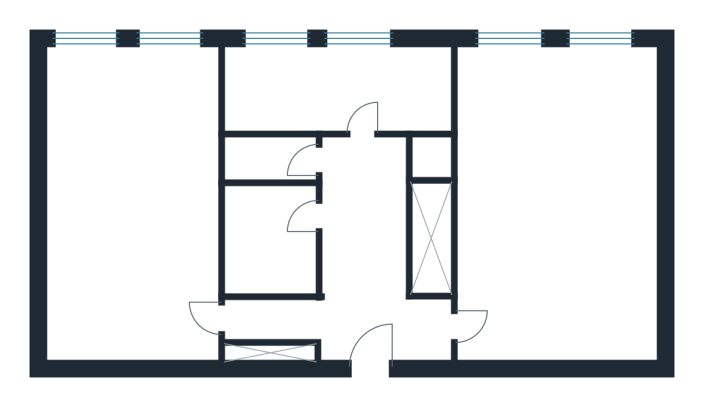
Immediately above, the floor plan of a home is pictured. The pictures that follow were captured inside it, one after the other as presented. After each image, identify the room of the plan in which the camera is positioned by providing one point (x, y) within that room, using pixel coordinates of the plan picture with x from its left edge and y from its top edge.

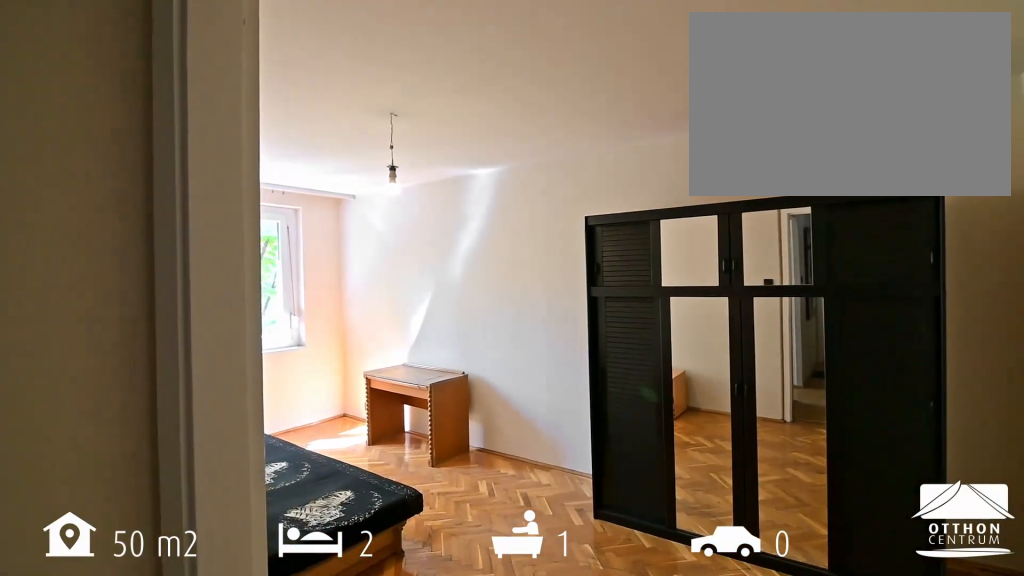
(547, 209)
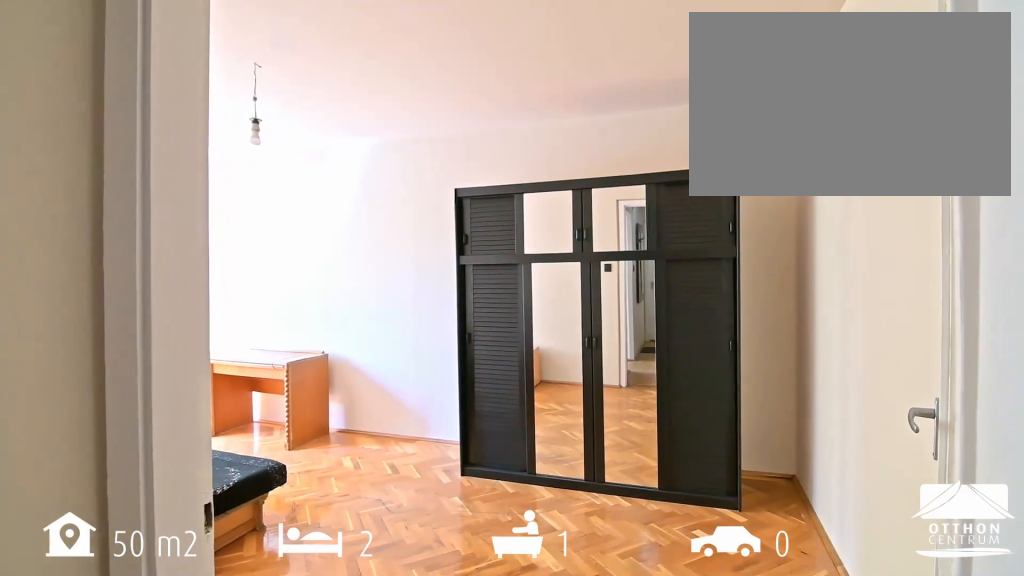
(547, 209)
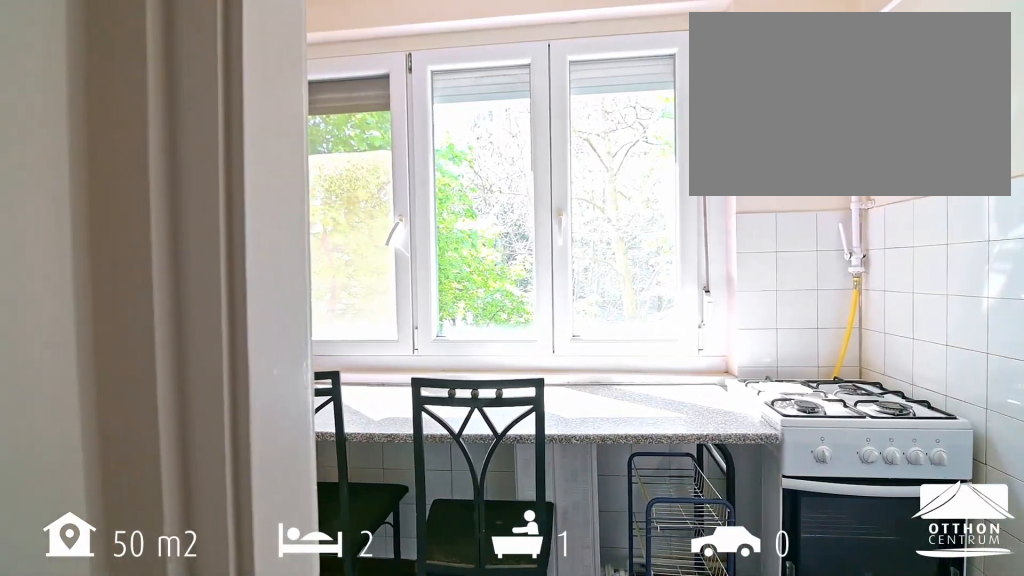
(334, 85)
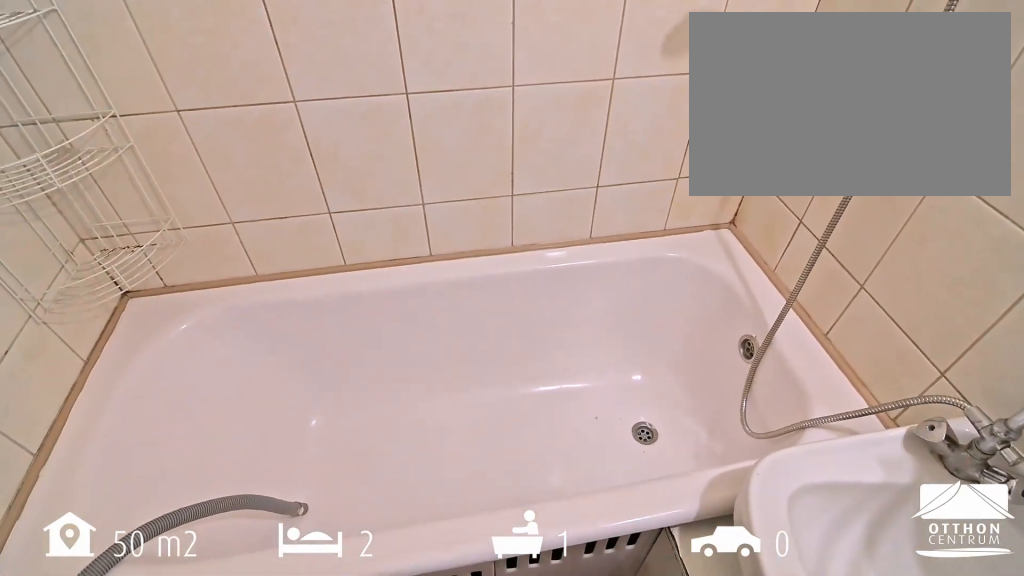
(272, 248)
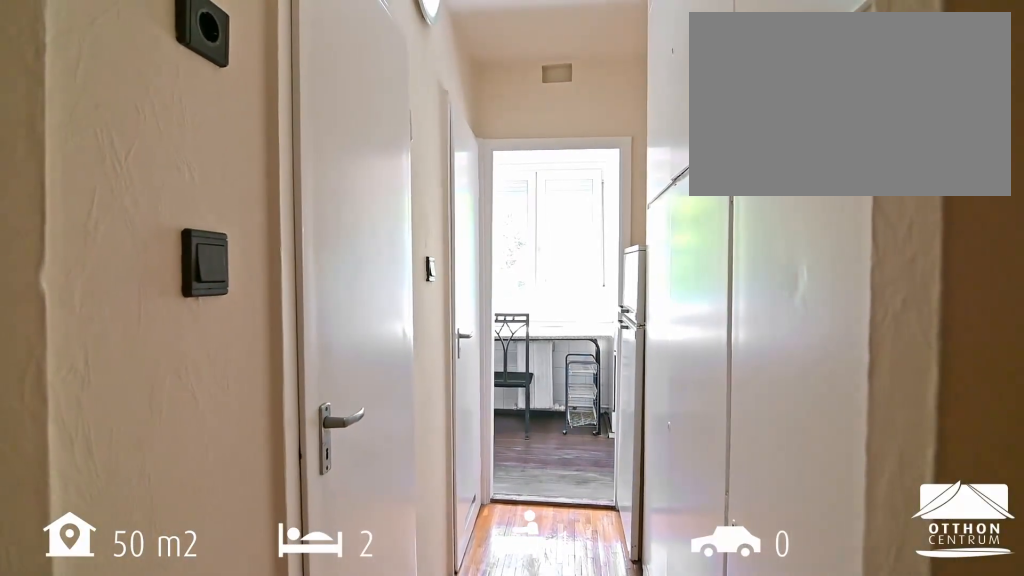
(361, 213)
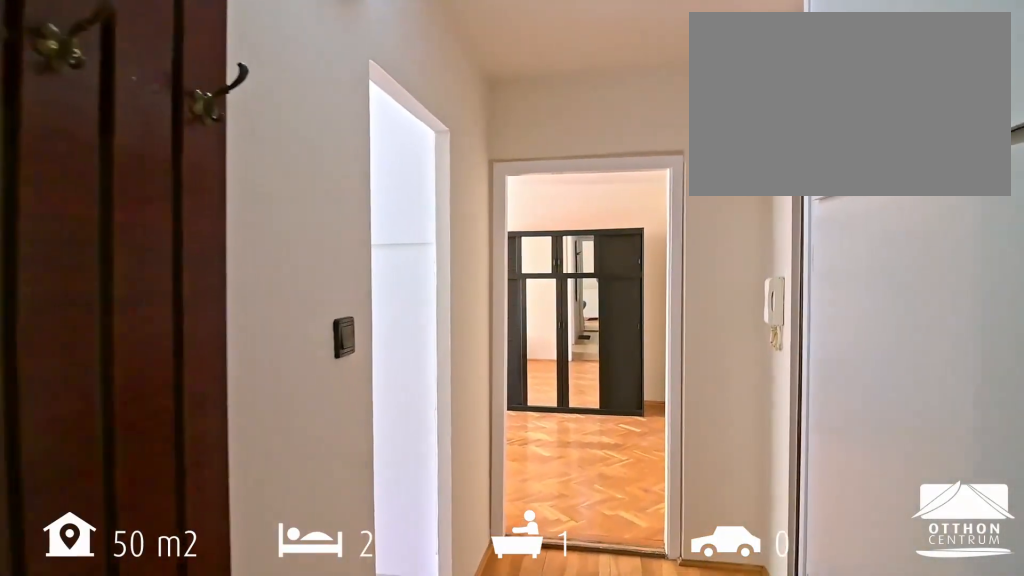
(373, 321)
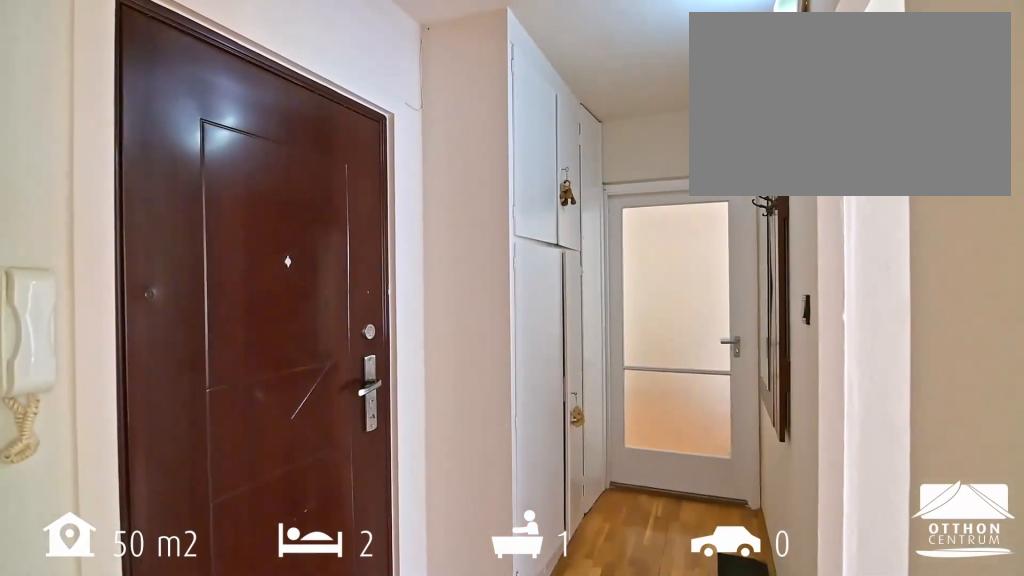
(373, 321)
